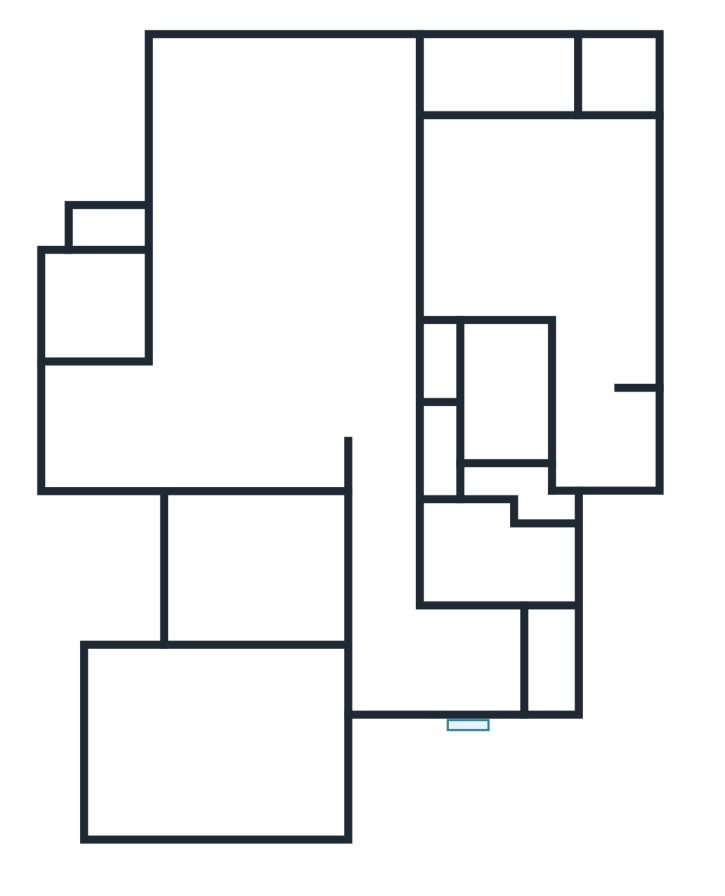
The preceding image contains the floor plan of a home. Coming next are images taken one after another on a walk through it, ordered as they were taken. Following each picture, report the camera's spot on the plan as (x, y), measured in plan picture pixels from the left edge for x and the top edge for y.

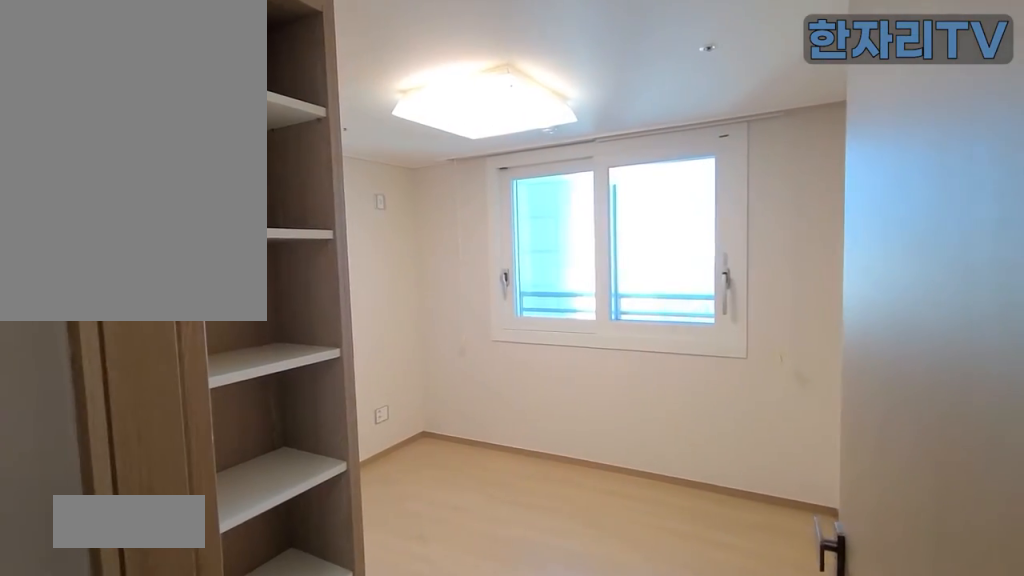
(215, 734)
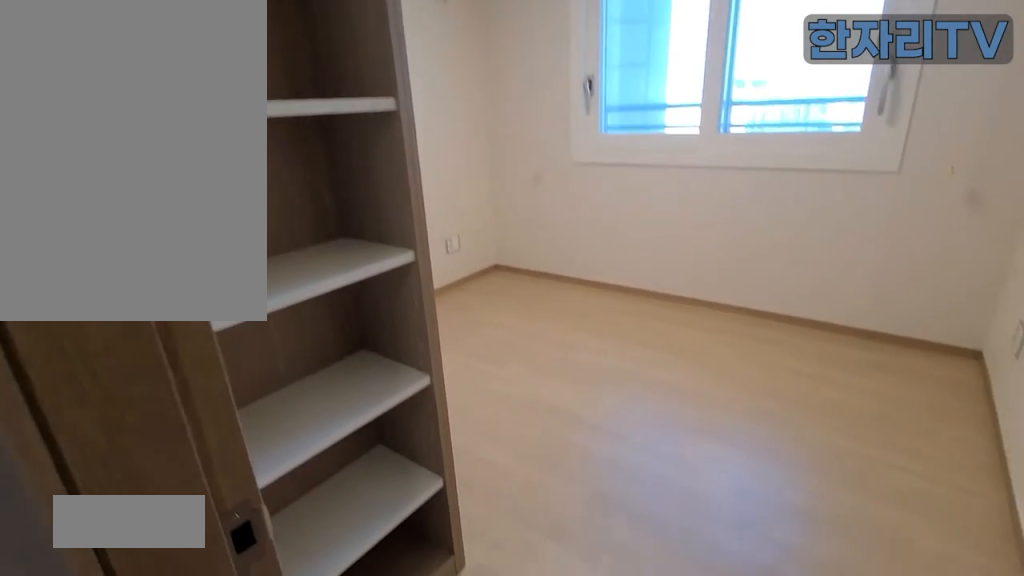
(215, 734)
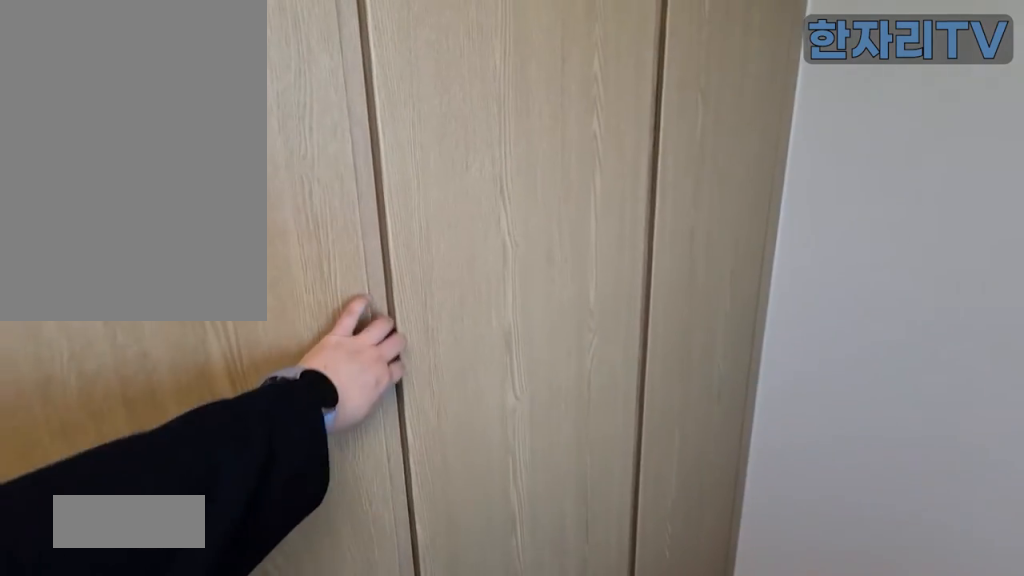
(215, 732)
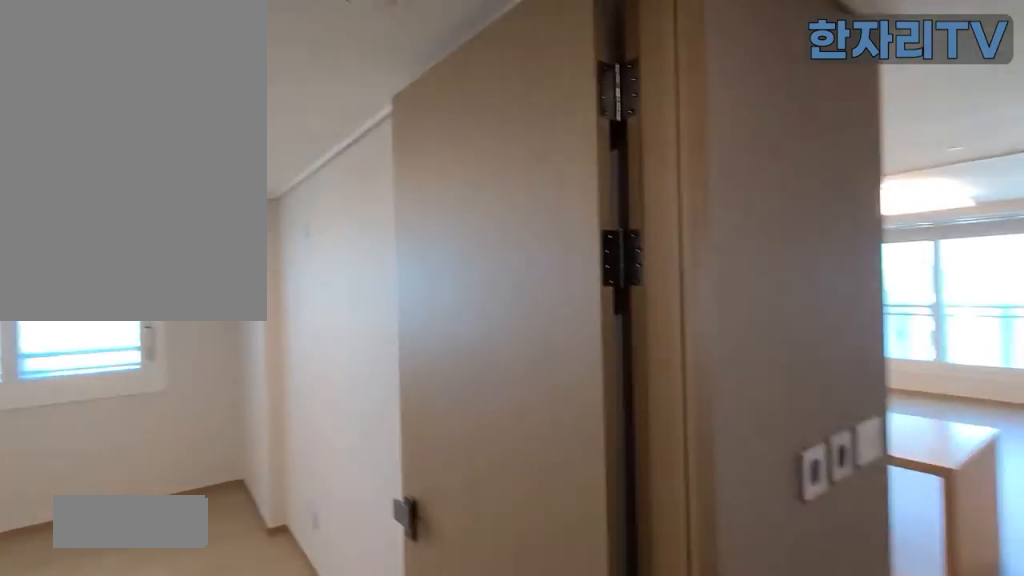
(260, 566)
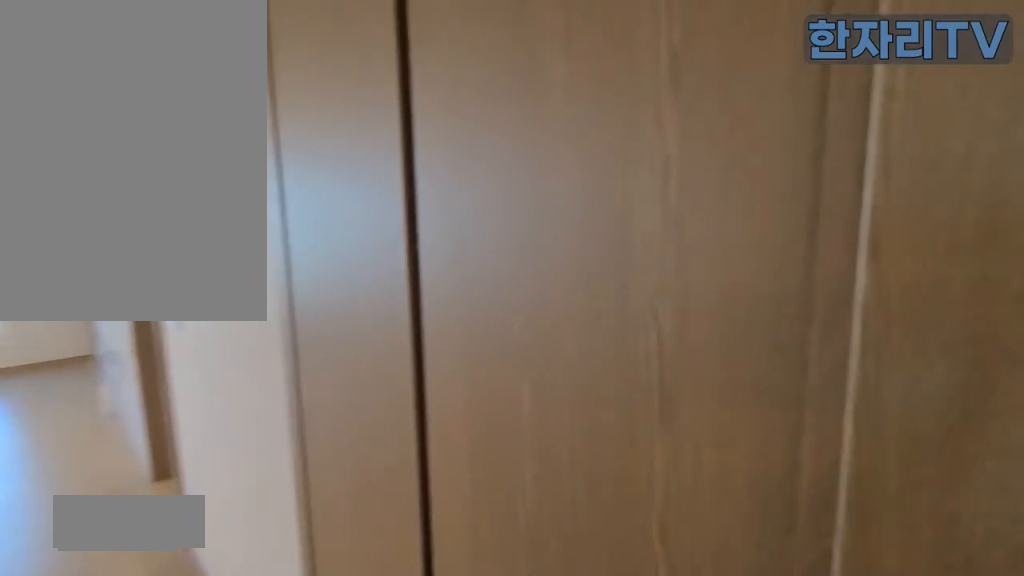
(372, 395)
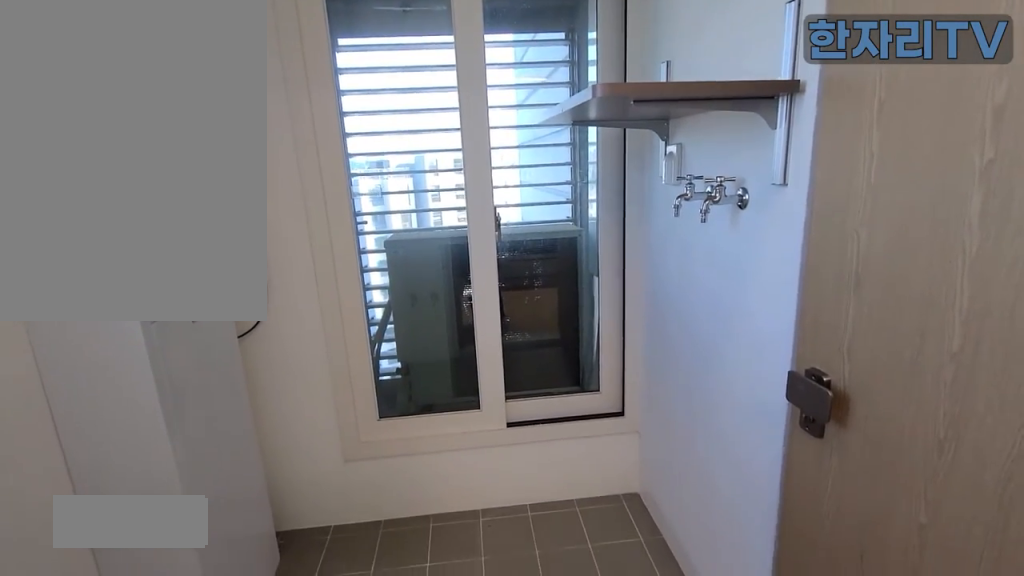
(95, 308)
